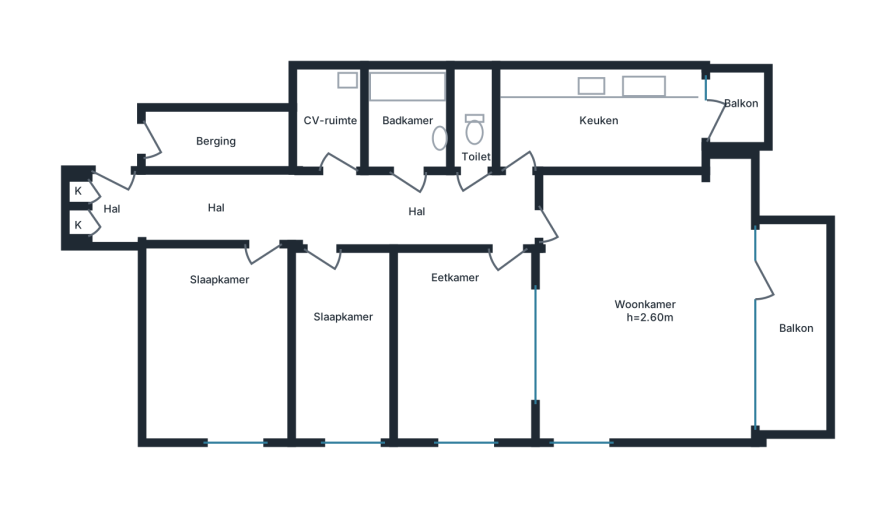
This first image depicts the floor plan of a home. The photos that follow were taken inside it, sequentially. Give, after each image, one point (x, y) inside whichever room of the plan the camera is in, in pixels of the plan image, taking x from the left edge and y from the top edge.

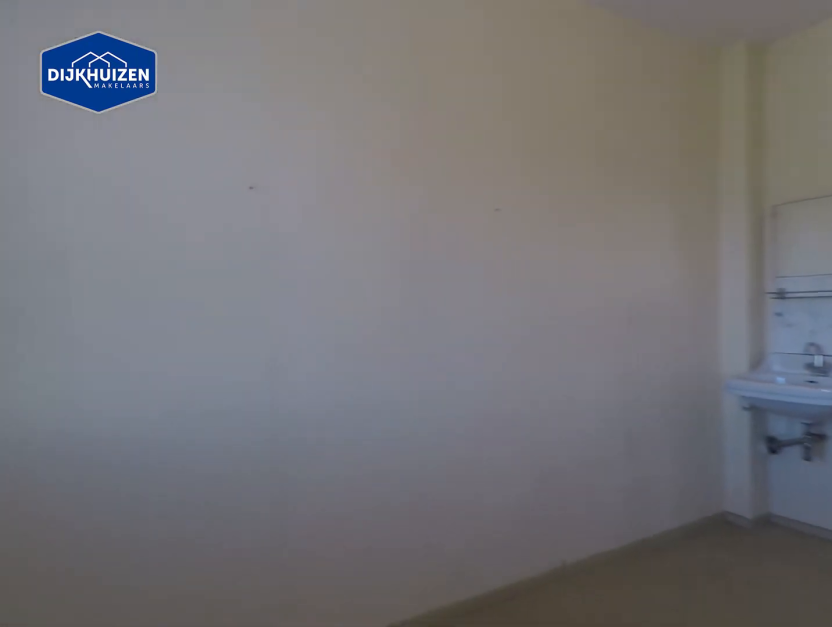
(214, 341)
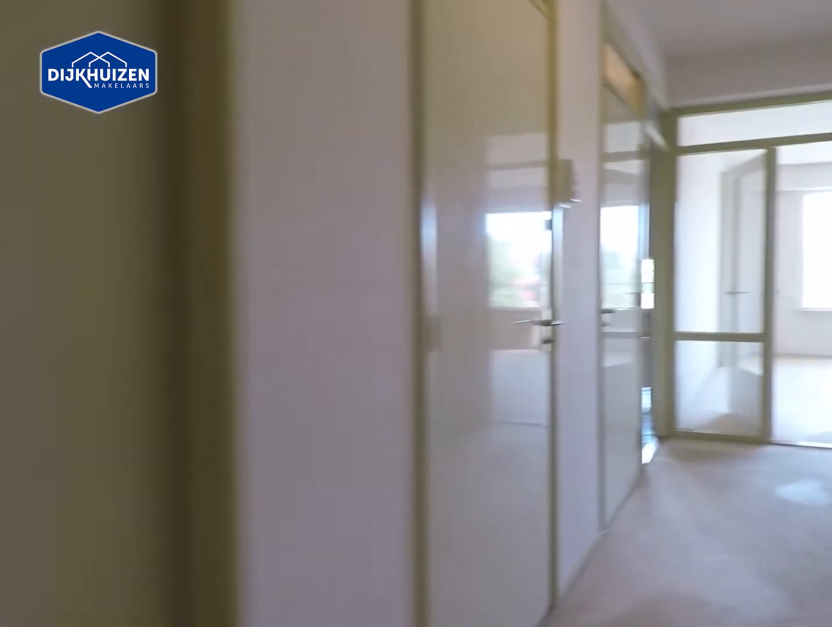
(324, 209)
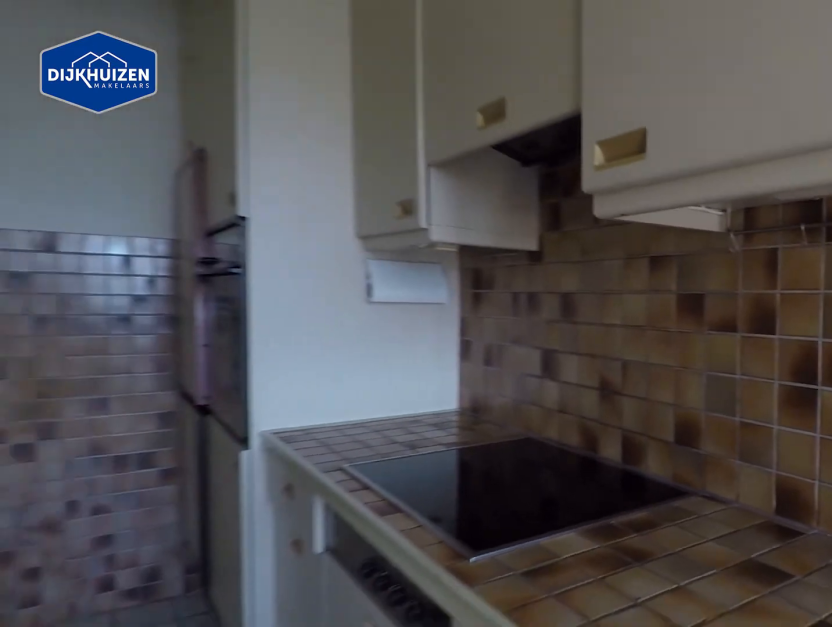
(599, 119)
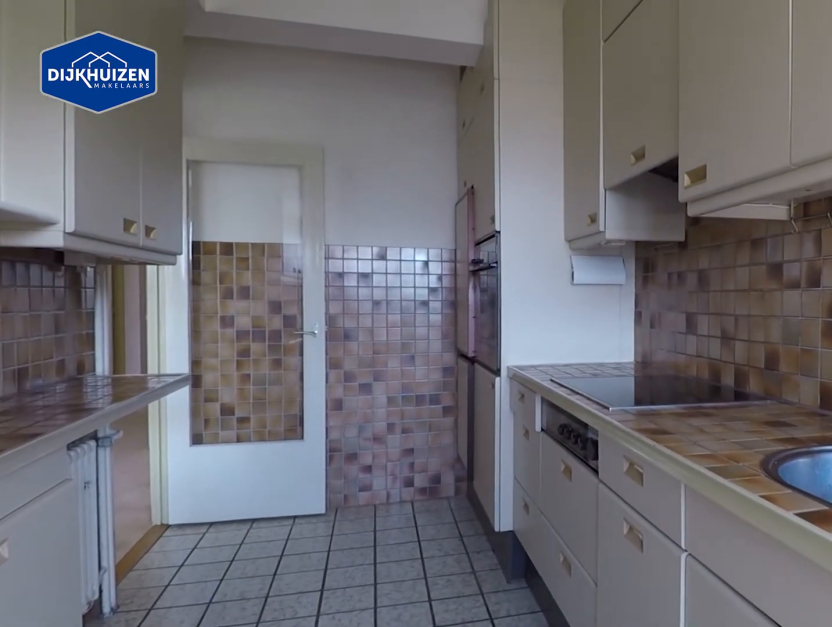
(599, 119)
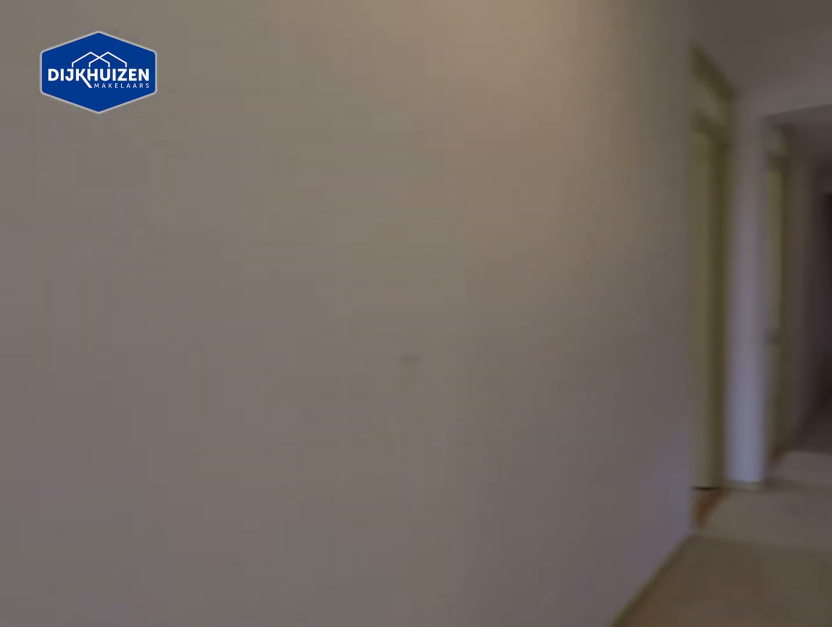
(324, 209)
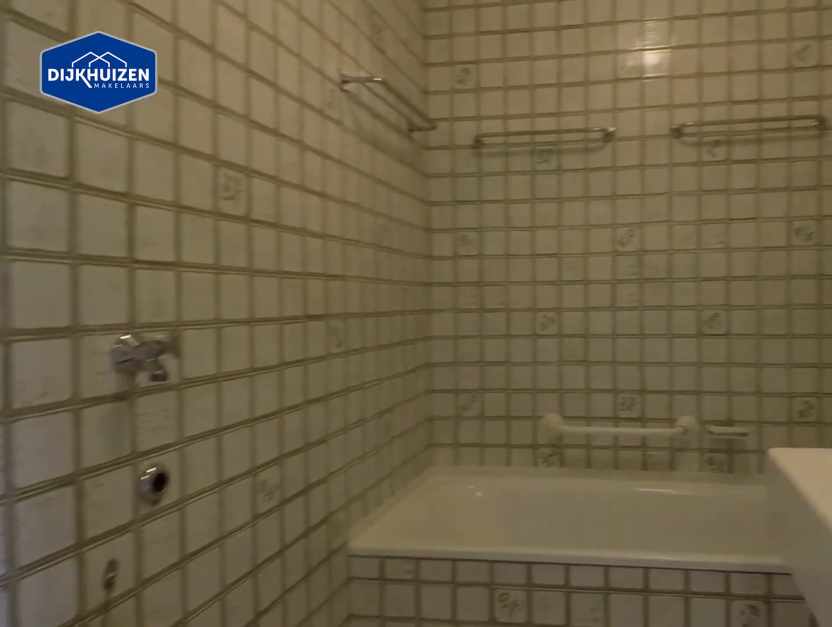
(409, 118)
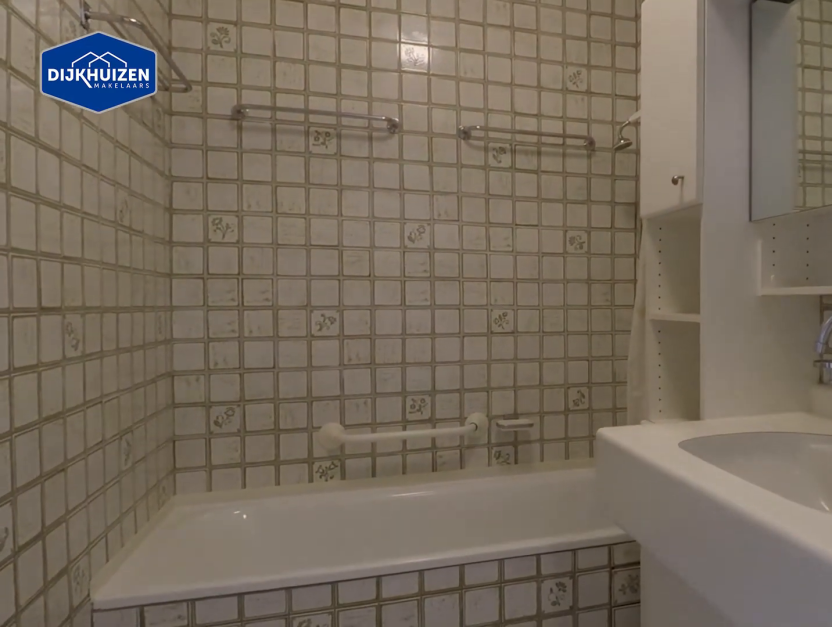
(409, 118)
